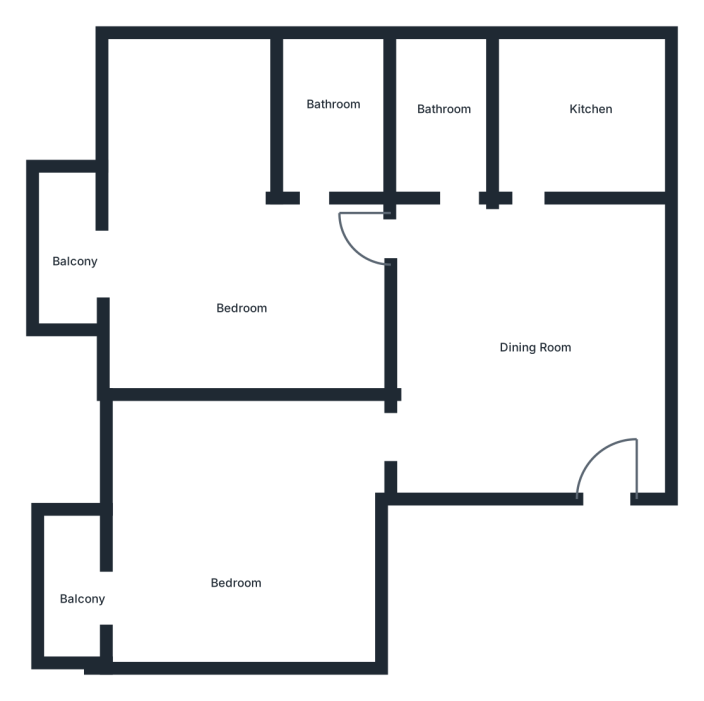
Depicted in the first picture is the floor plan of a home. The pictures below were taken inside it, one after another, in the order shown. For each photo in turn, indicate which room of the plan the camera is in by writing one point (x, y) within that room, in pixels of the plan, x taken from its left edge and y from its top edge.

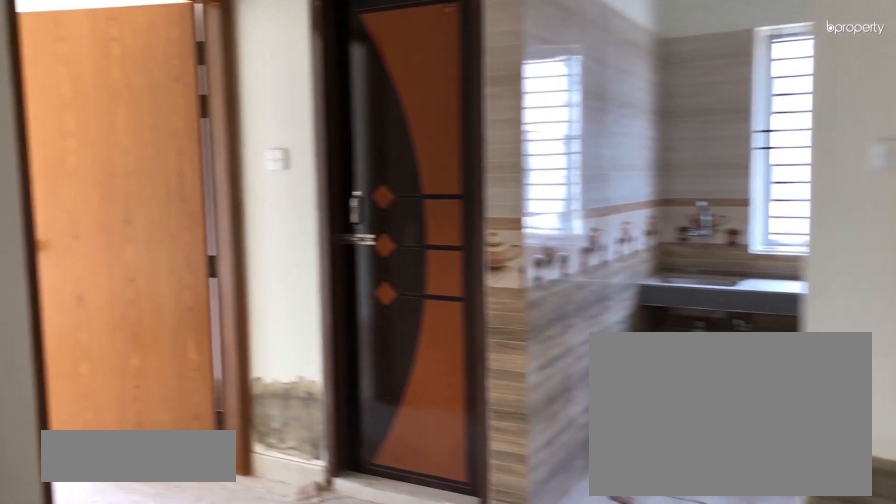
(521, 333)
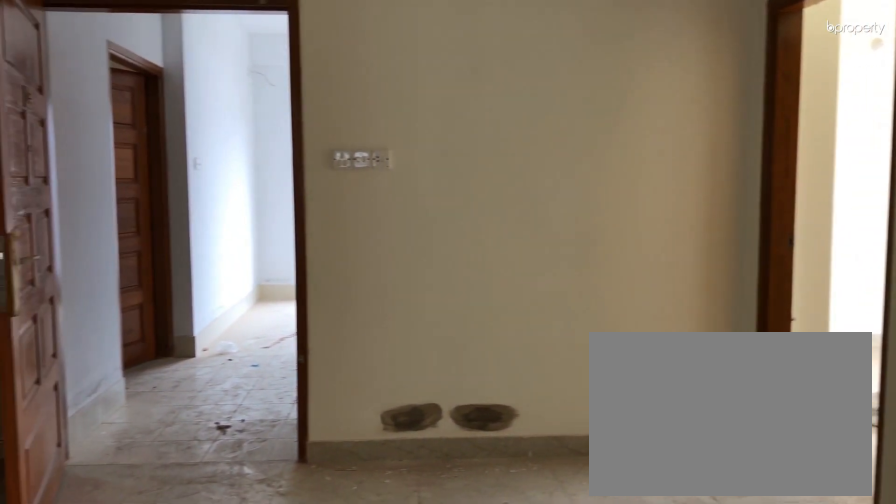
(516, 306)
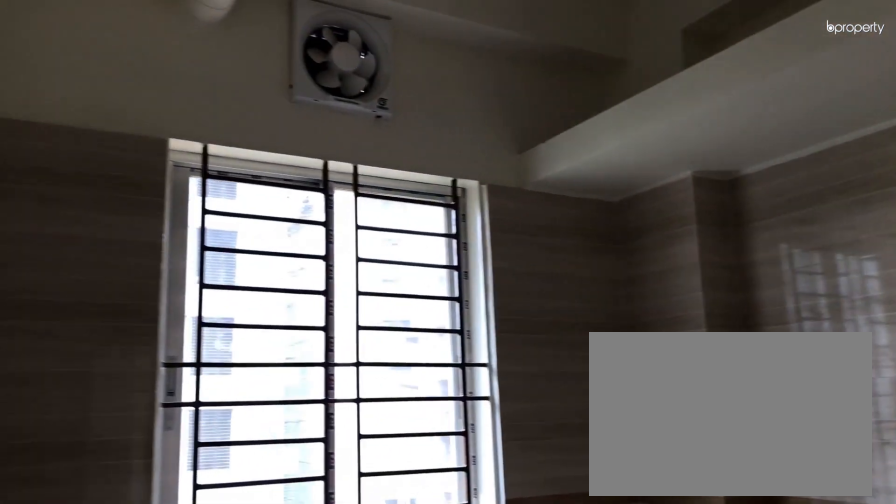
(561, 131)
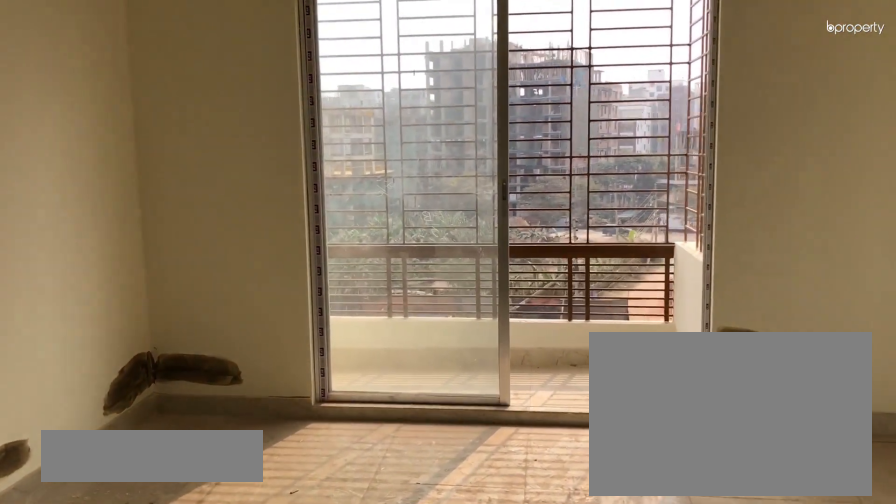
(236, 249)
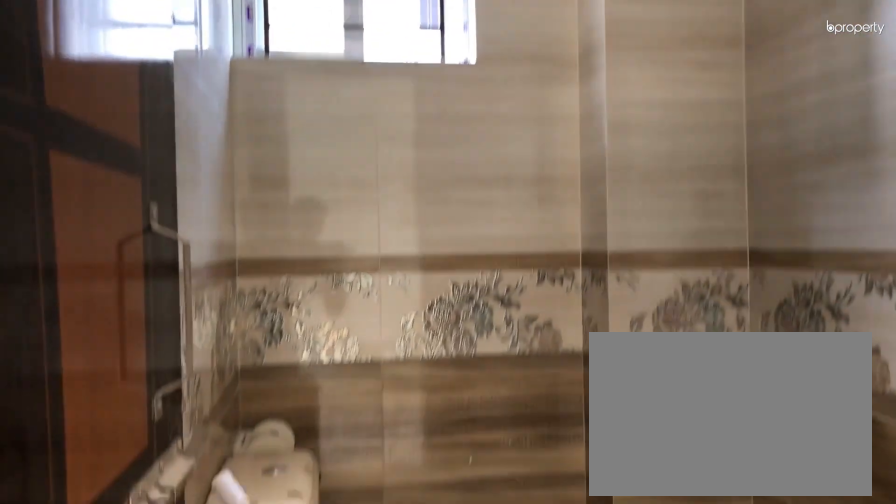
(329, 109)
